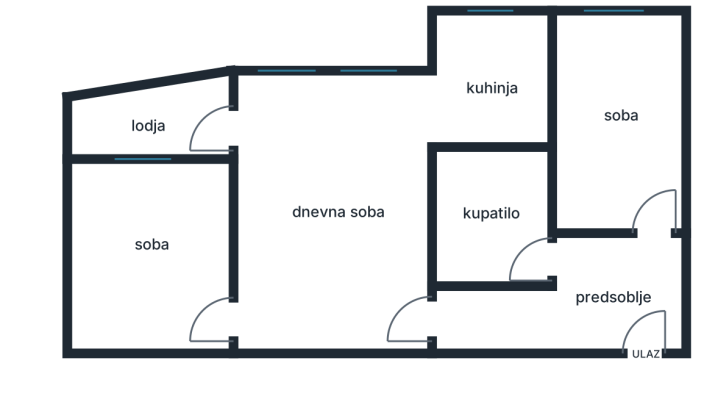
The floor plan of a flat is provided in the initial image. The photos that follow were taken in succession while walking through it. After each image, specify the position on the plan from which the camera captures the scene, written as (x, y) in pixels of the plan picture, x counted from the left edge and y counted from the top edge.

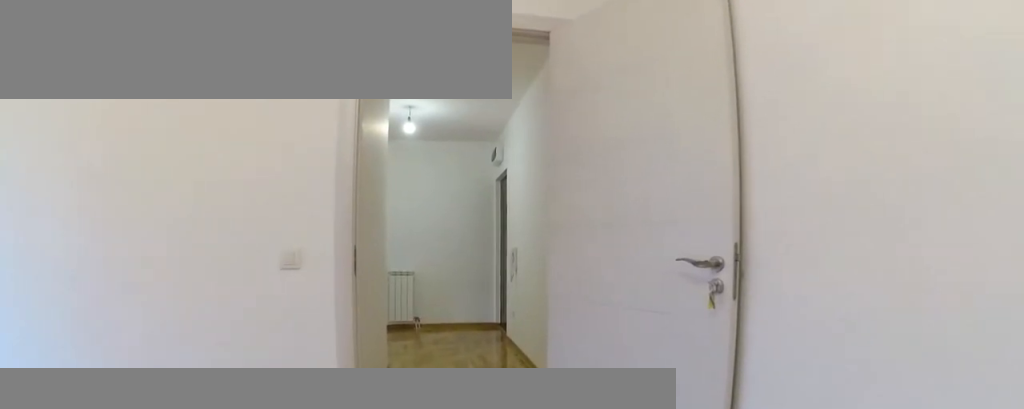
(330, 316)
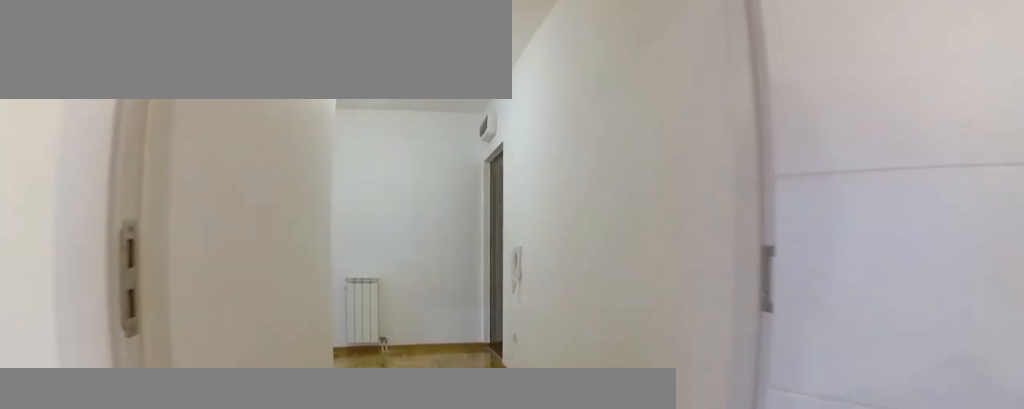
(387, 319)
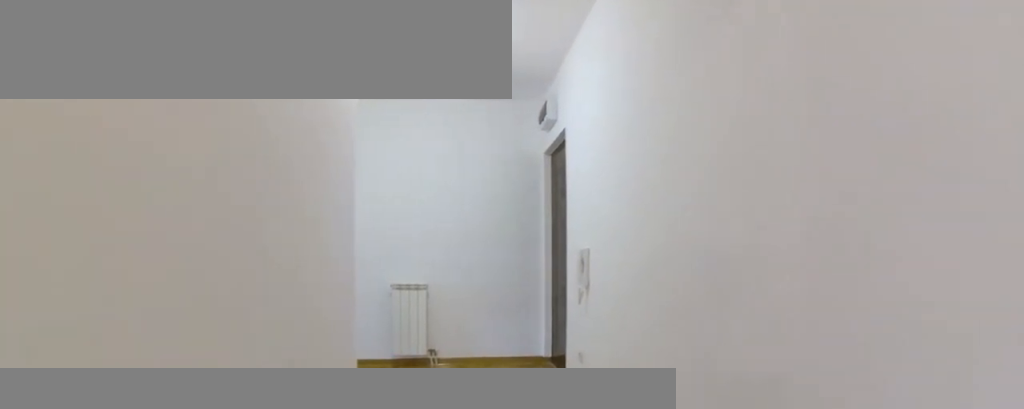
(415, 320)
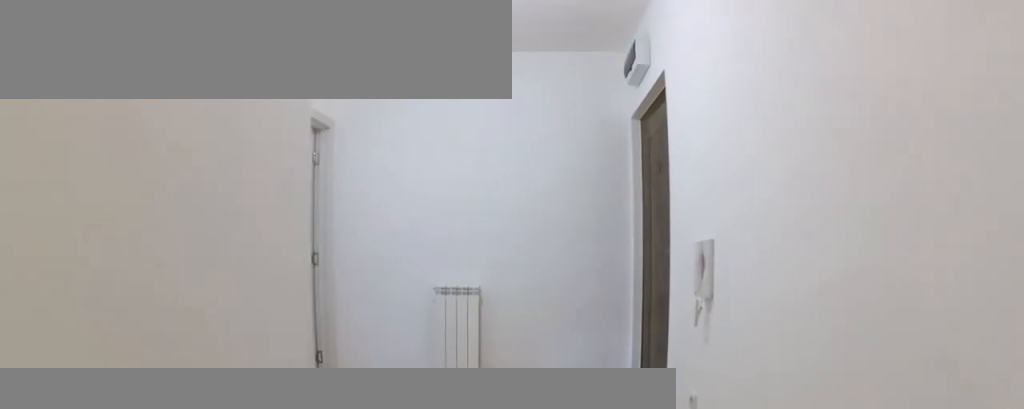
(493, 320)
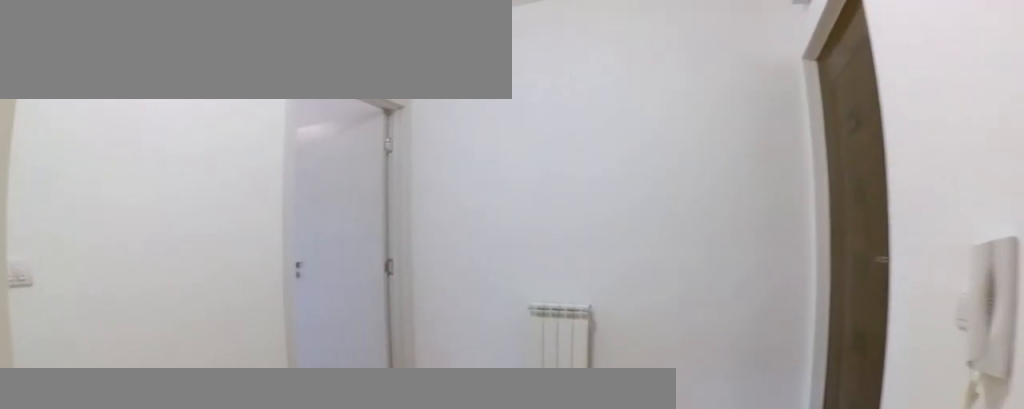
(544, 320)
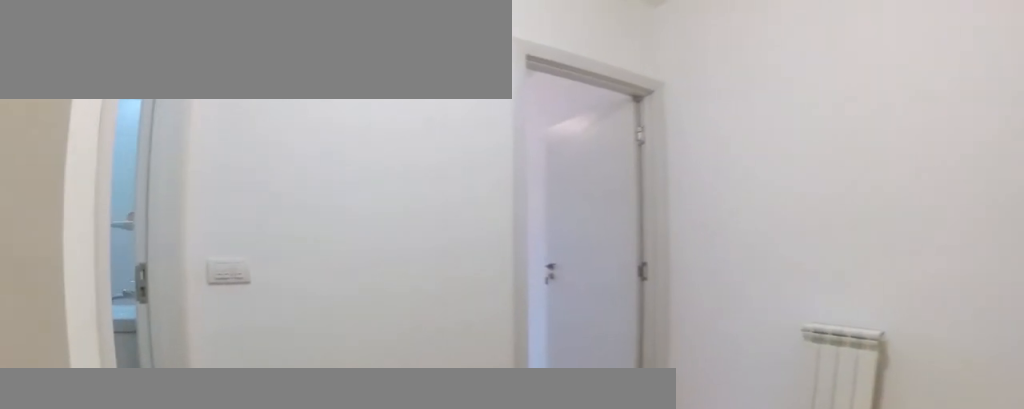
(560, 320)
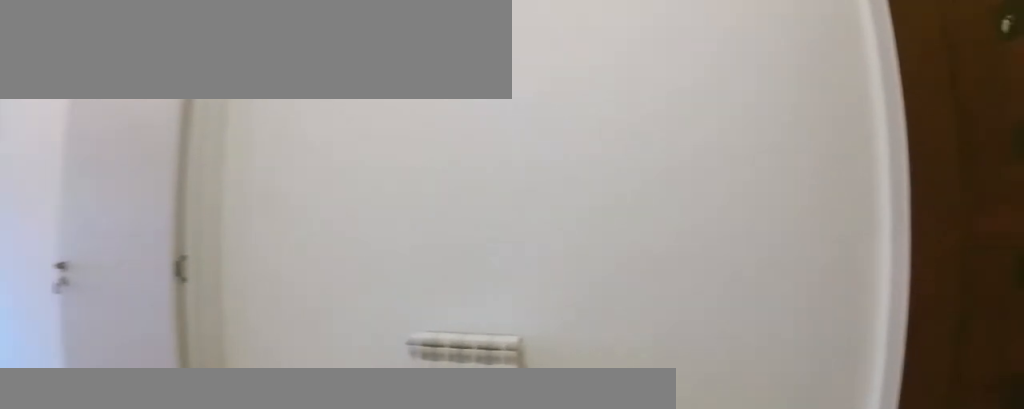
(586, 320)
